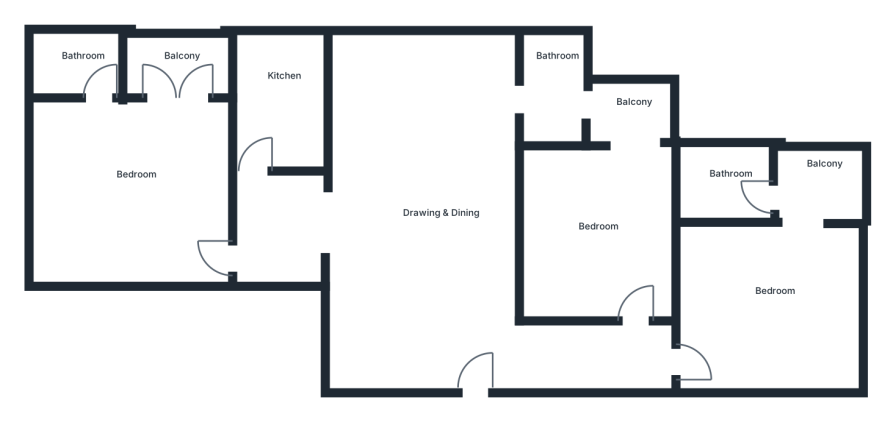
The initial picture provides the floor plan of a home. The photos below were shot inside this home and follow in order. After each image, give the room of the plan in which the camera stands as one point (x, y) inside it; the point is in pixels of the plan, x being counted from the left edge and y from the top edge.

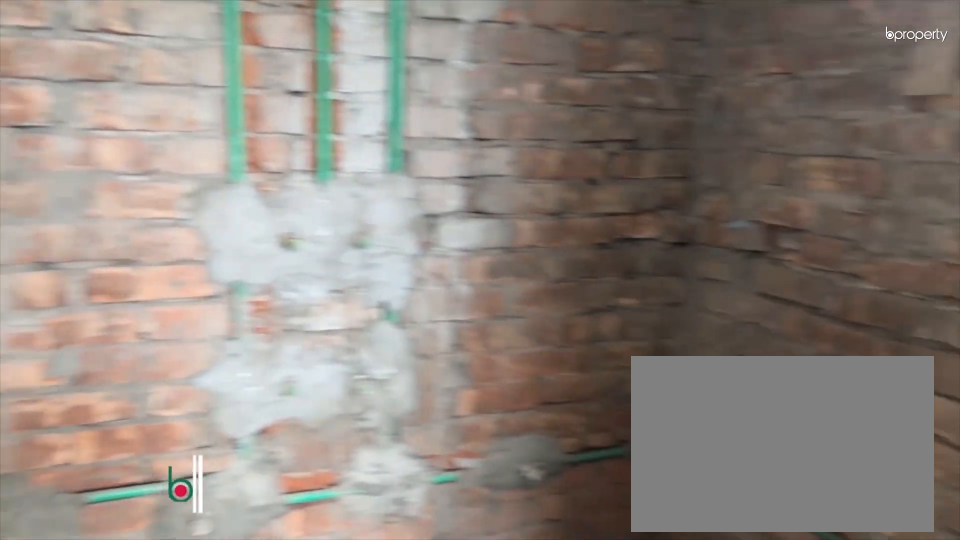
(734, 174)
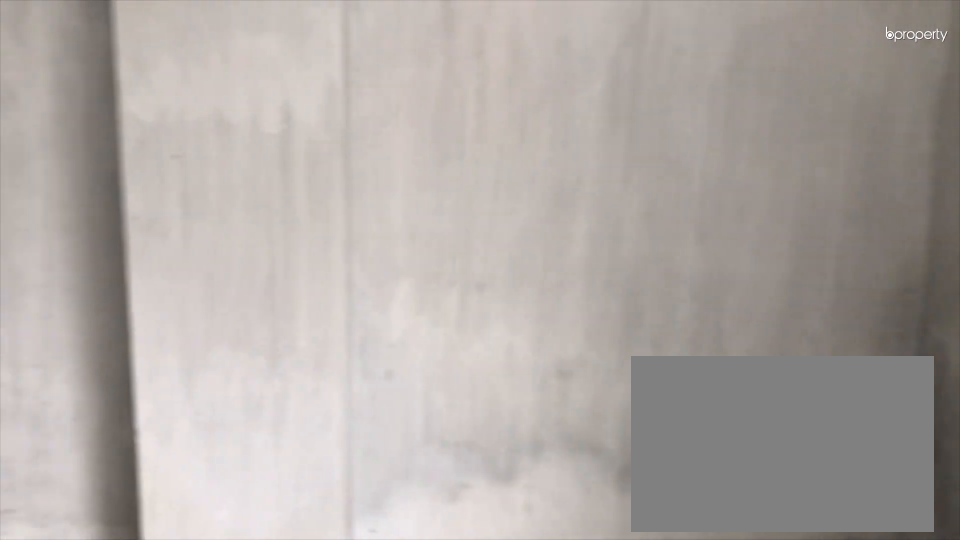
(582, 230)
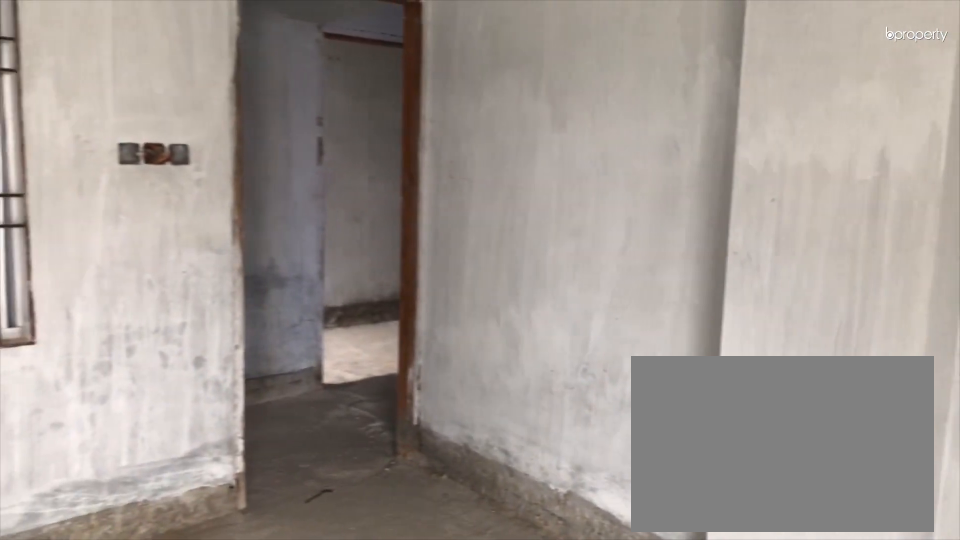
(582, 230)
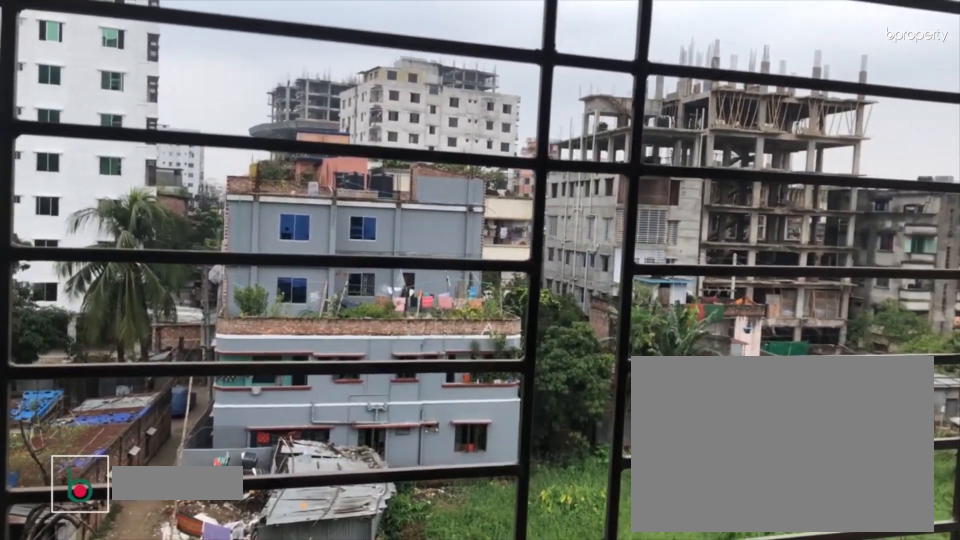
(182, 64)
